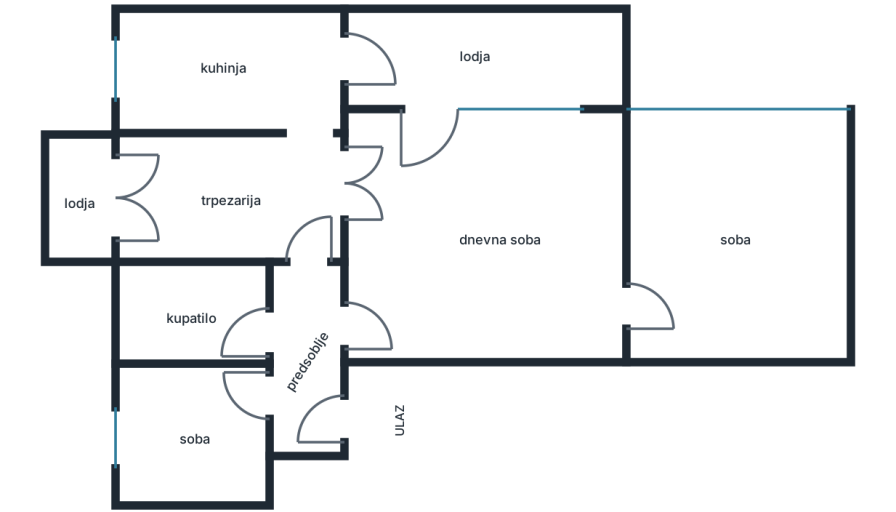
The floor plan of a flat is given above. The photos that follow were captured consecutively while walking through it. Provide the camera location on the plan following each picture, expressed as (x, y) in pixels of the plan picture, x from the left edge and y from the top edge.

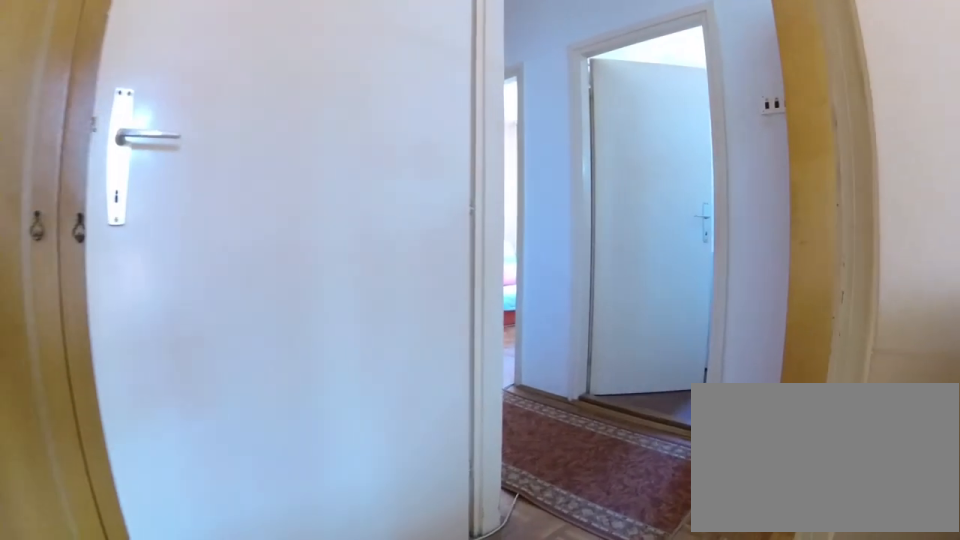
(407, 273)
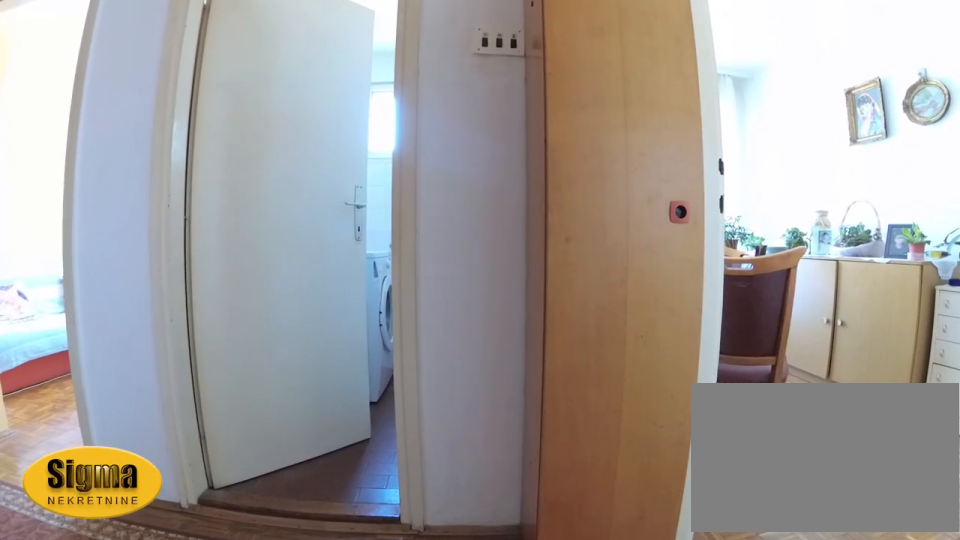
(366, 323)
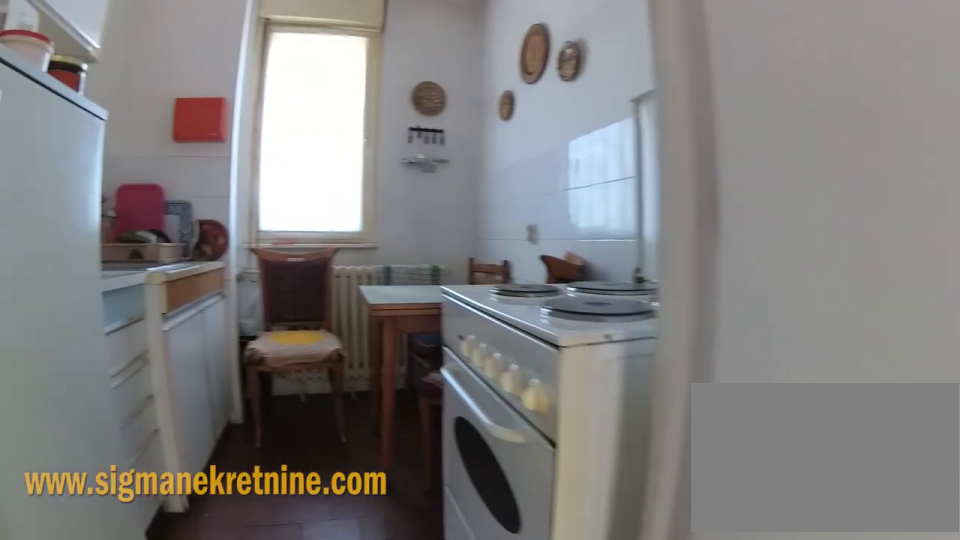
(326, 82)
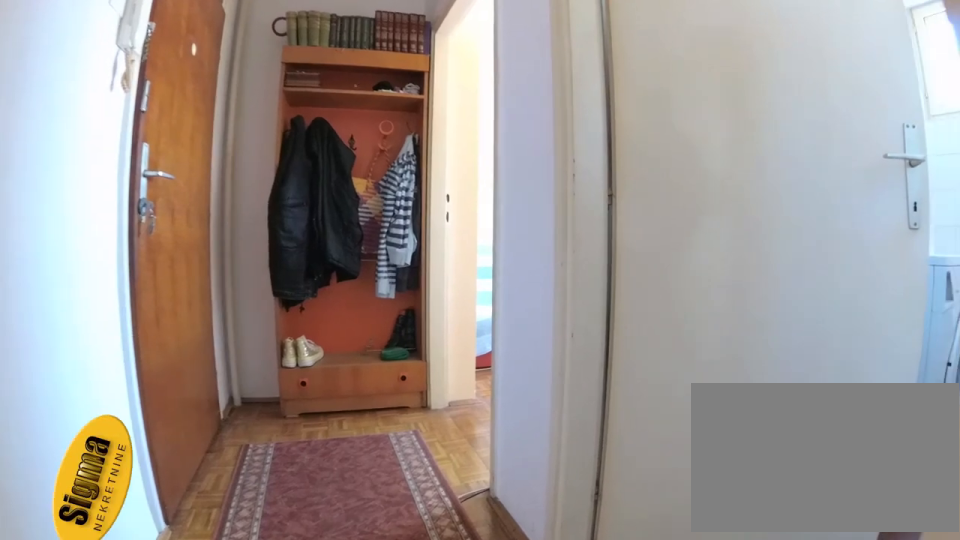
(304, 263)
